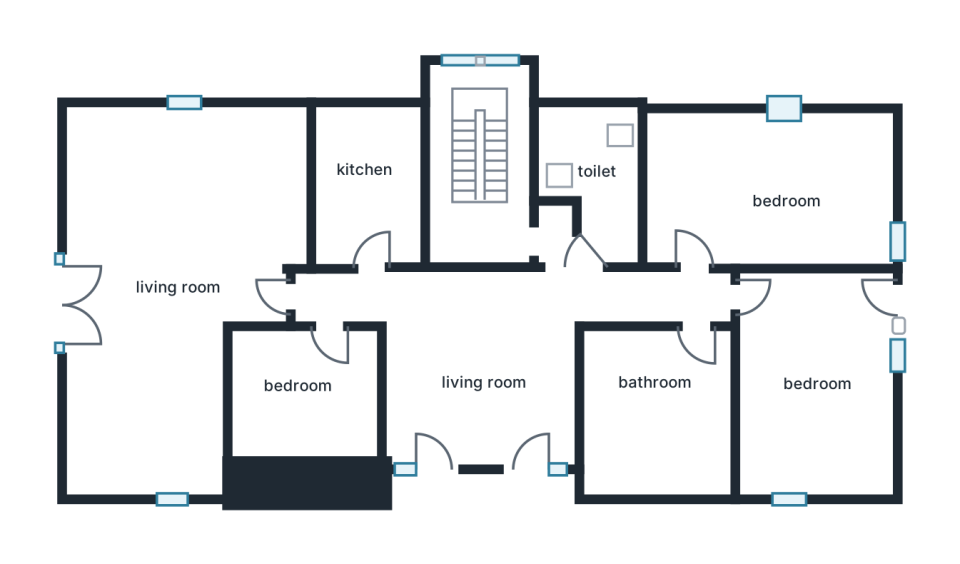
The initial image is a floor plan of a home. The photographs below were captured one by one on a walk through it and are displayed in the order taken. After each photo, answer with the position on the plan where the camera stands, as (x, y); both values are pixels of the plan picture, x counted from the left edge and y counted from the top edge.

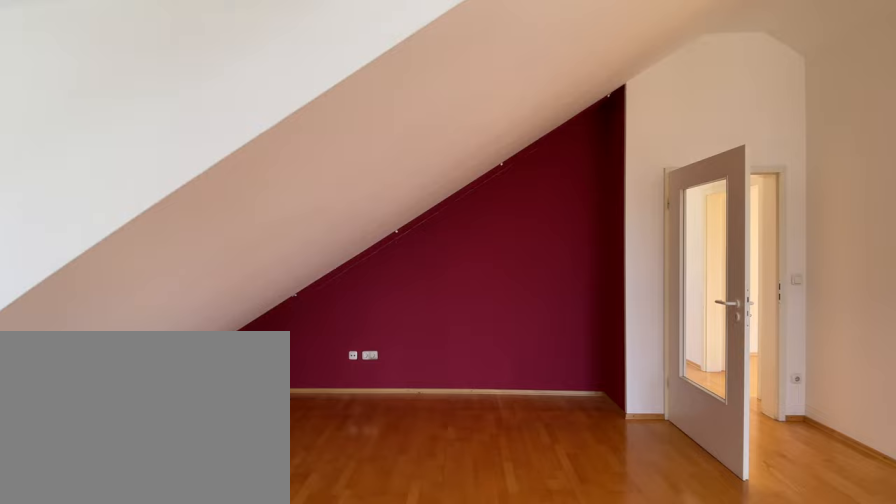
(211, 223)
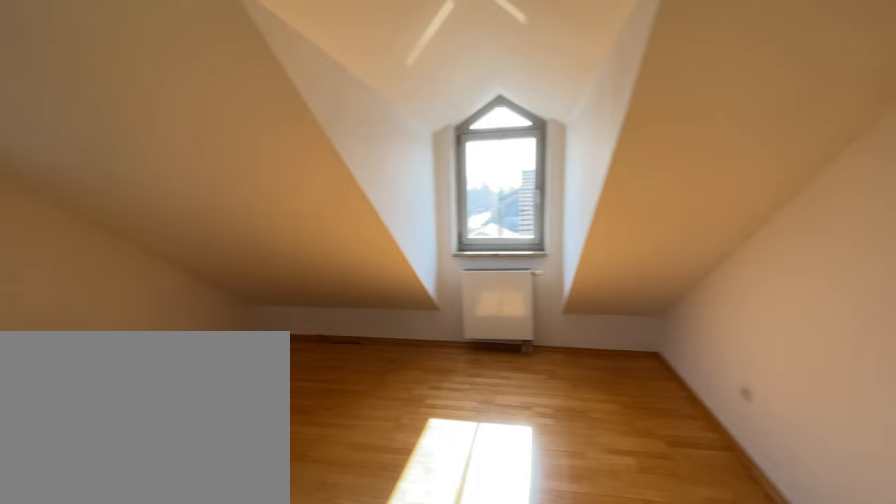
(783, 372)
